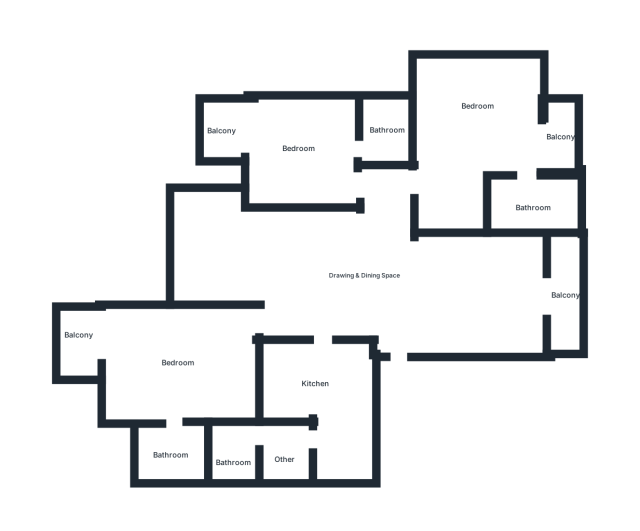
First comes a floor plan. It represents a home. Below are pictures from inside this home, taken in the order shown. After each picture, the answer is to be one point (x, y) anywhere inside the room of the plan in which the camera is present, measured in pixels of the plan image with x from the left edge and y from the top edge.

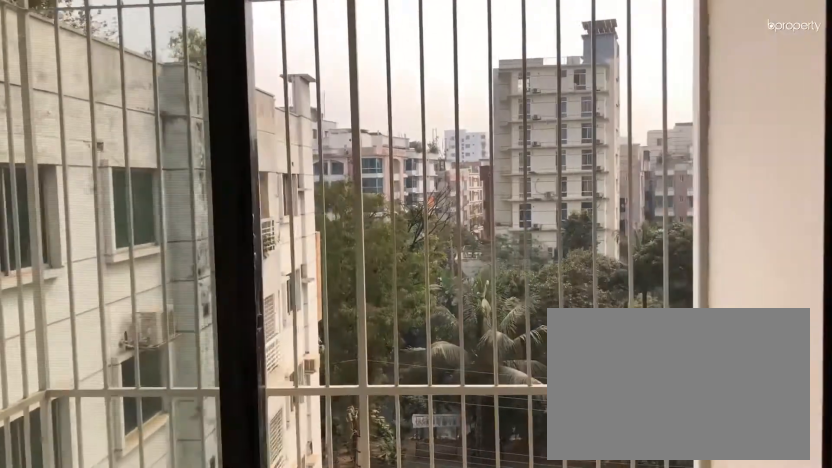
(524, 139)
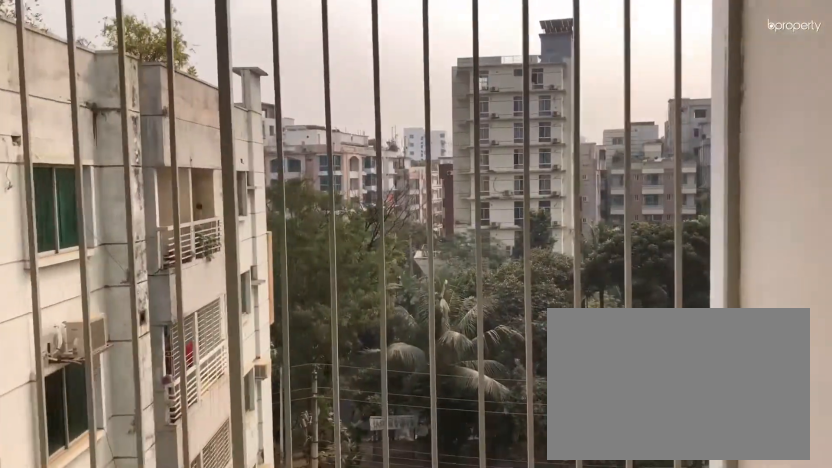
(524, 139)
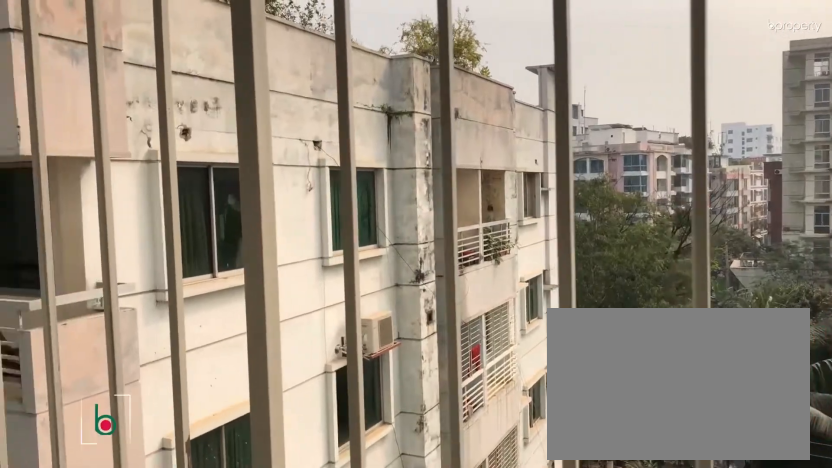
(561, 137)
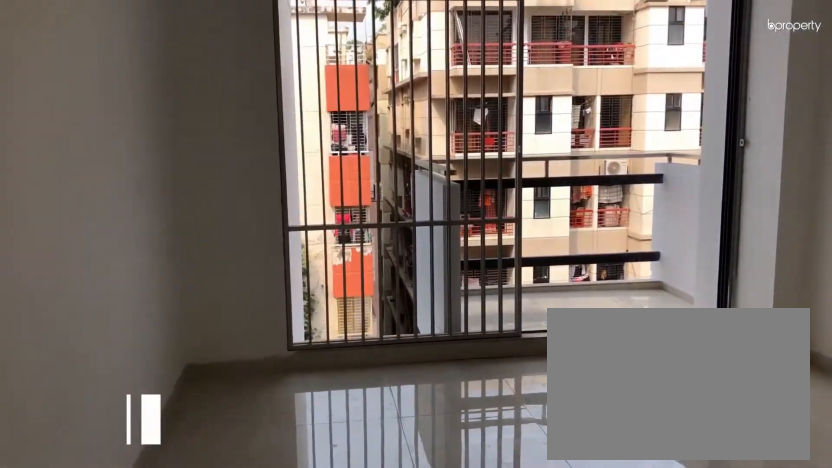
(275, 151)
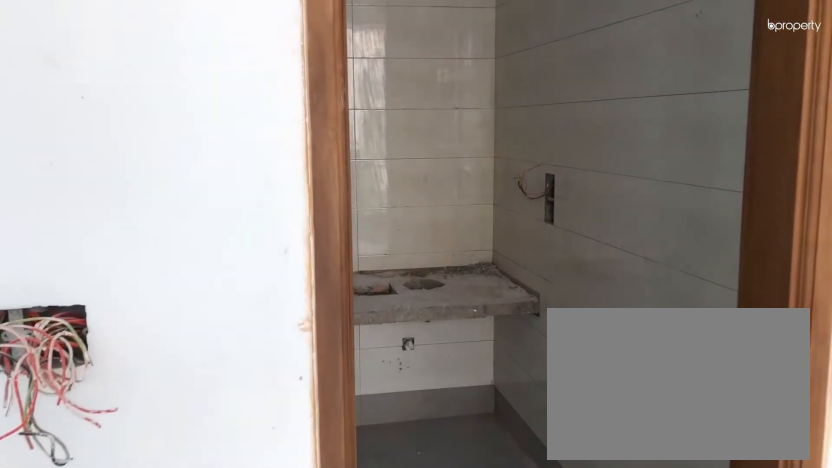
(319, 149)
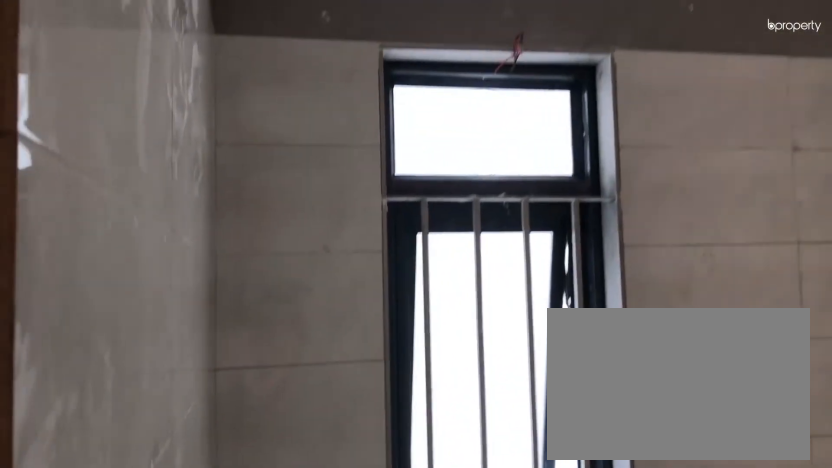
(387, 134)
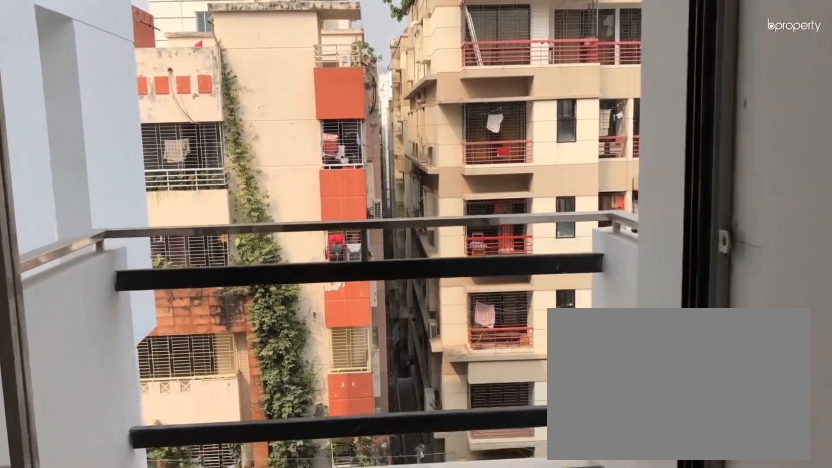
(262, 139)
